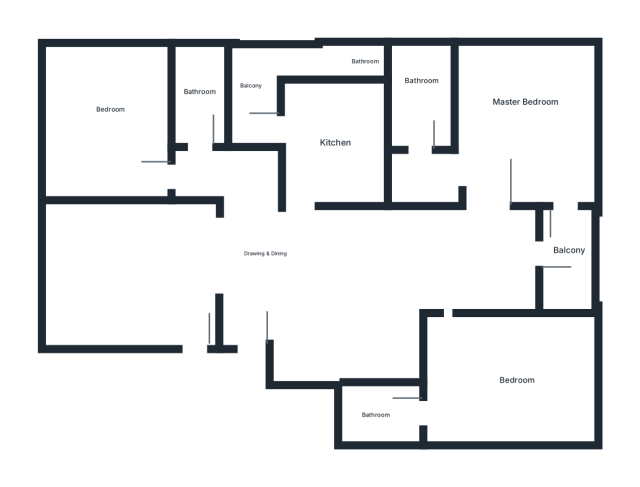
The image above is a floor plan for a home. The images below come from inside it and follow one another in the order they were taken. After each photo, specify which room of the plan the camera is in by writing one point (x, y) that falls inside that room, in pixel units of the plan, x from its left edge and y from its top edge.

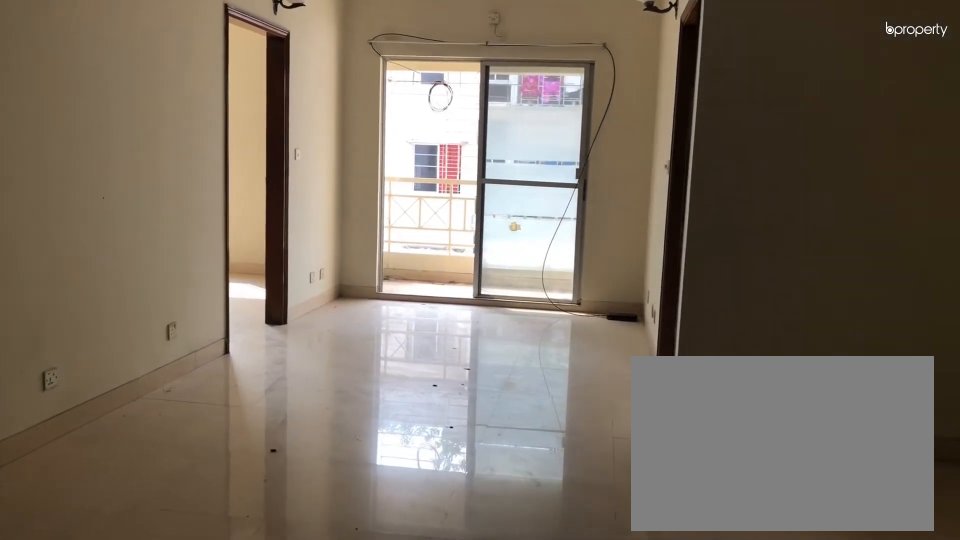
(312, 289)
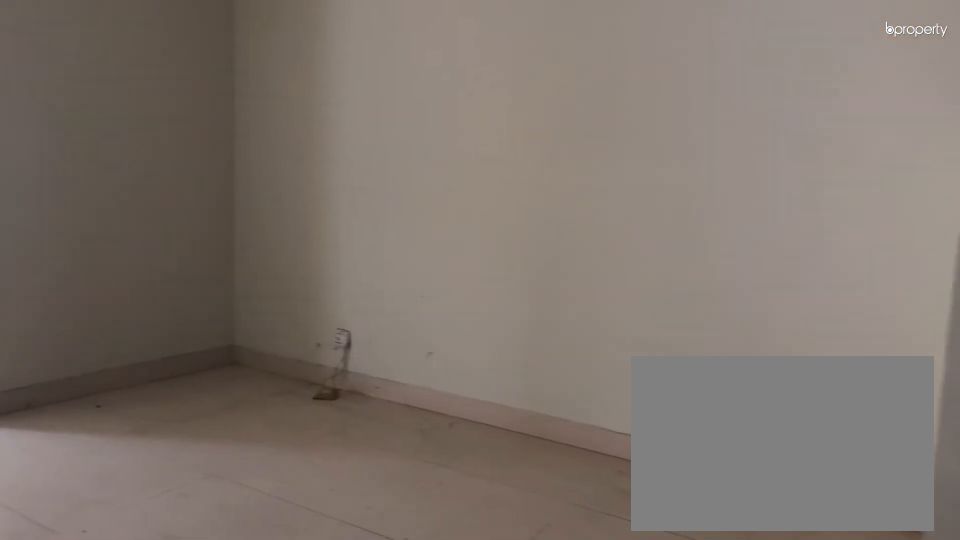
(312, 289)
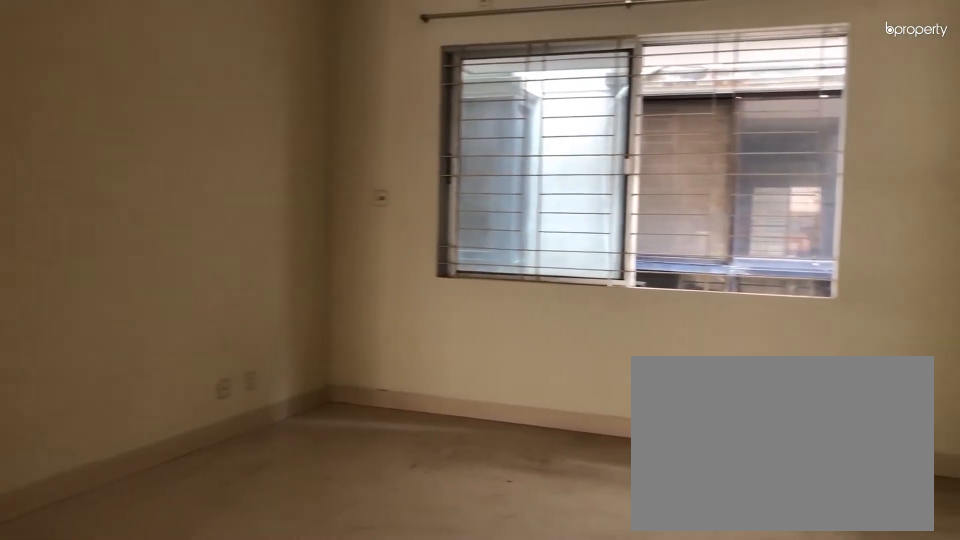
(120, 267)
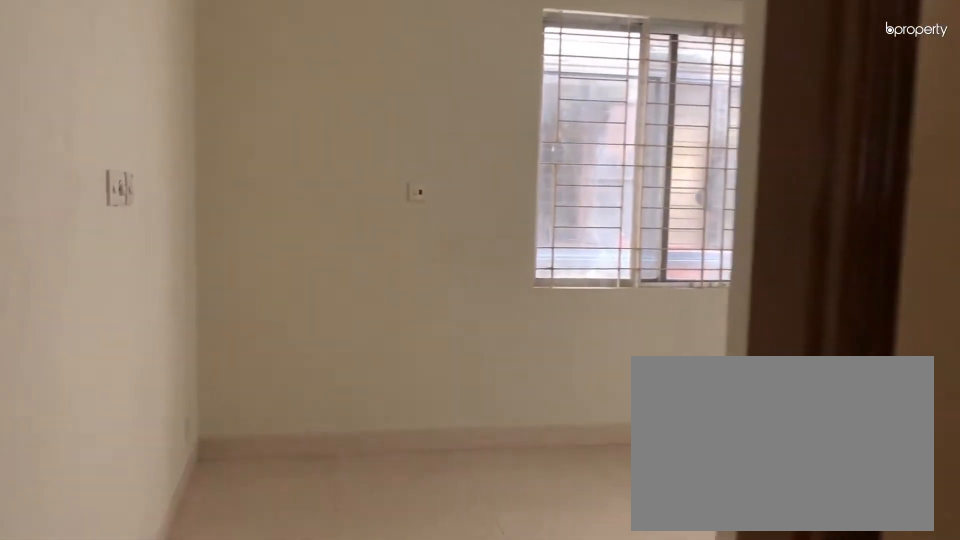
(182, 174)
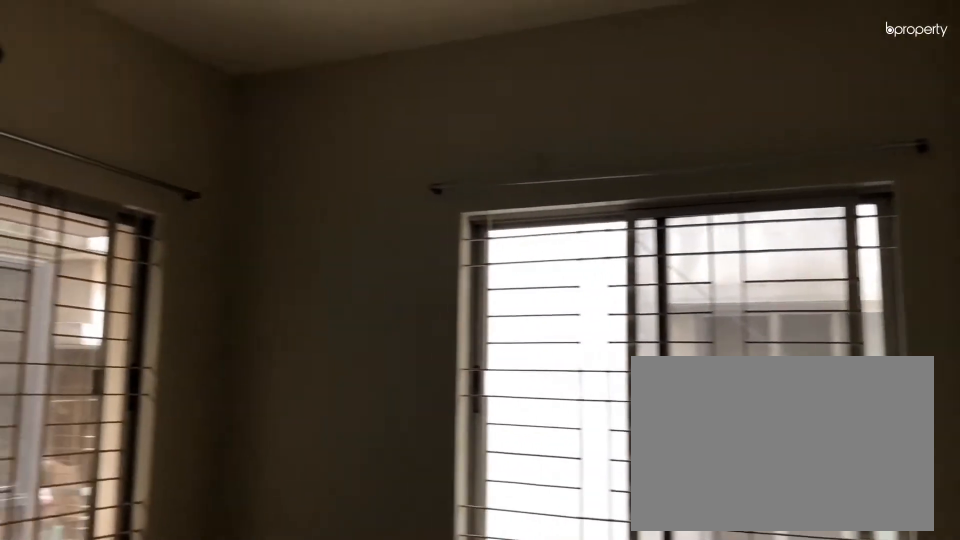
(118, 116)
